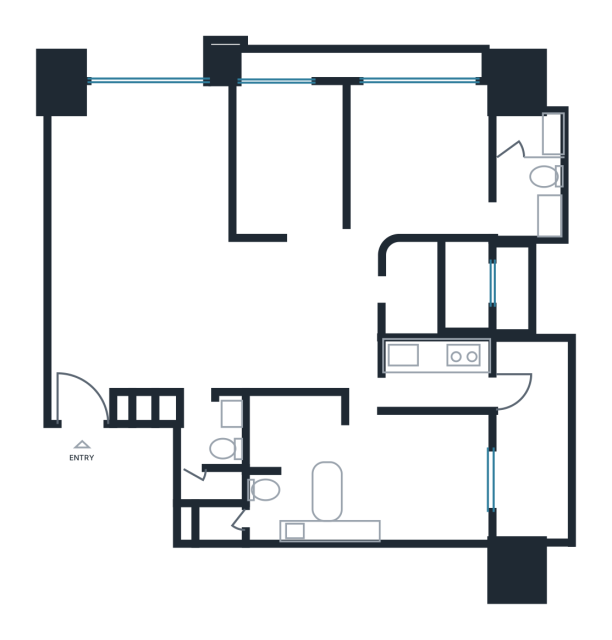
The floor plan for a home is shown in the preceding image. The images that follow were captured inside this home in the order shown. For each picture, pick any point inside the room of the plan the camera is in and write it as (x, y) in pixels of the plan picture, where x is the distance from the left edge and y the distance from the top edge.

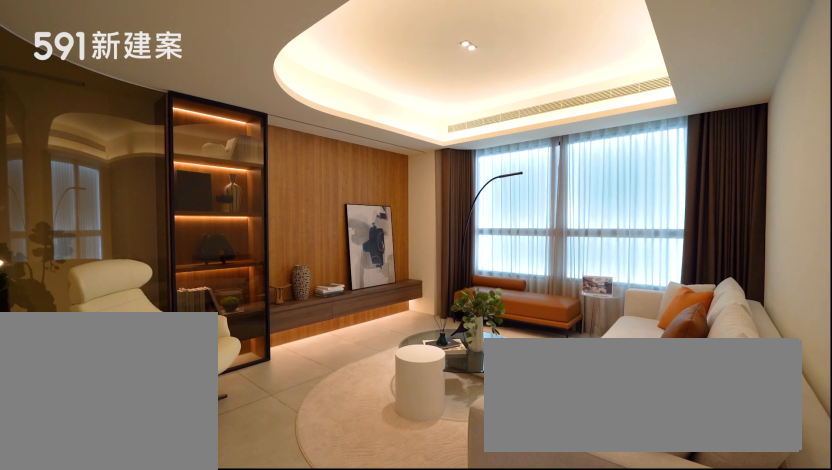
(141, 192)
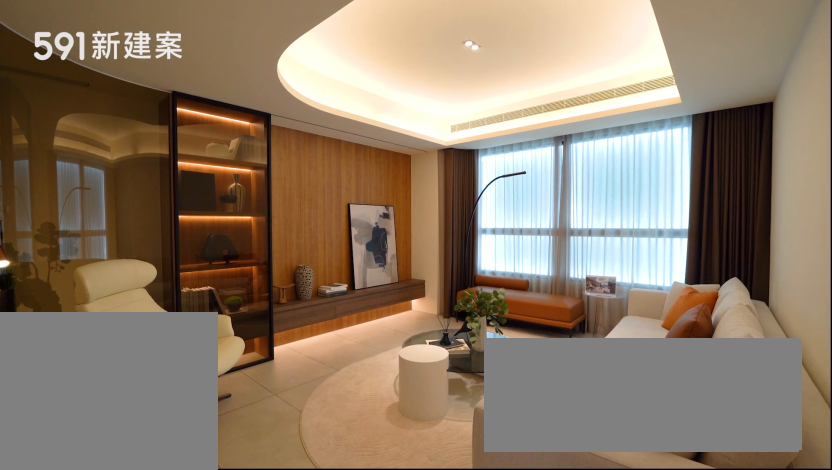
(141, 192)
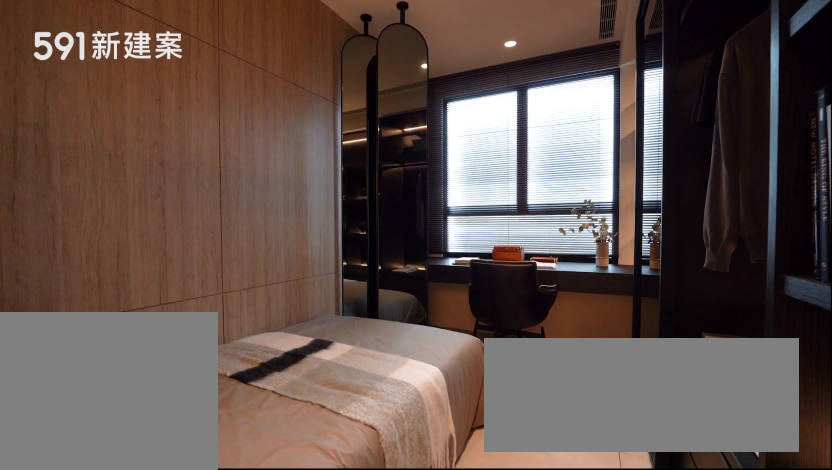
(284, 157)
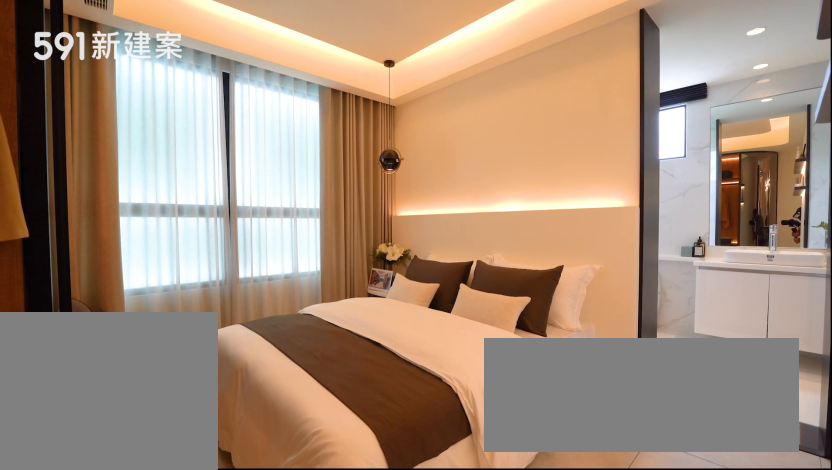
(419, 156)
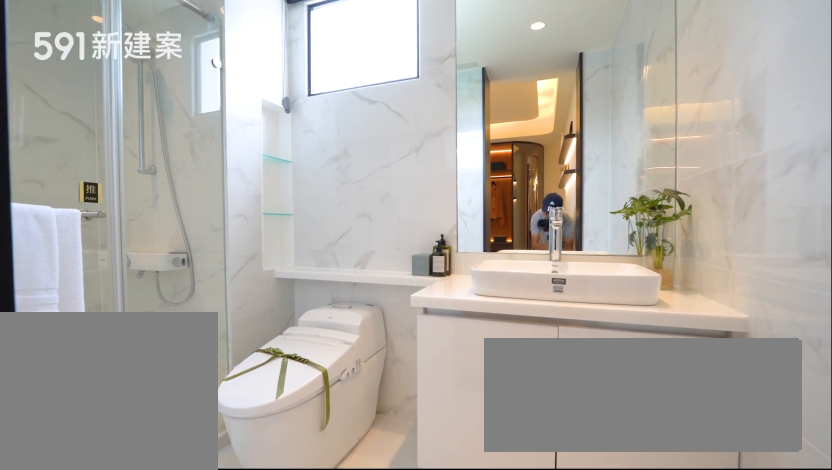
(528, 171)
